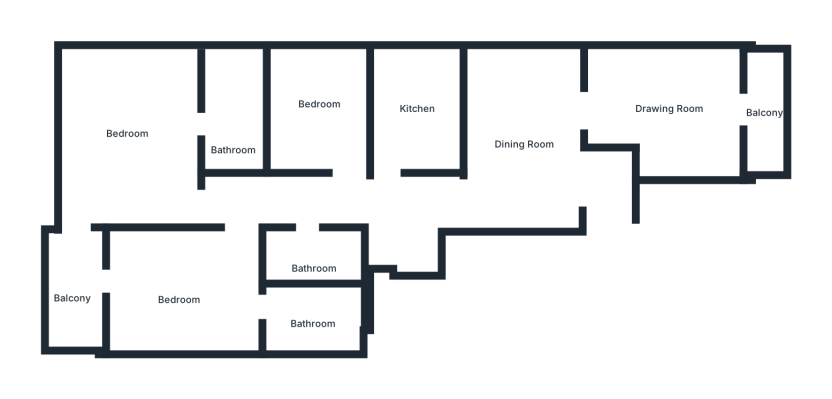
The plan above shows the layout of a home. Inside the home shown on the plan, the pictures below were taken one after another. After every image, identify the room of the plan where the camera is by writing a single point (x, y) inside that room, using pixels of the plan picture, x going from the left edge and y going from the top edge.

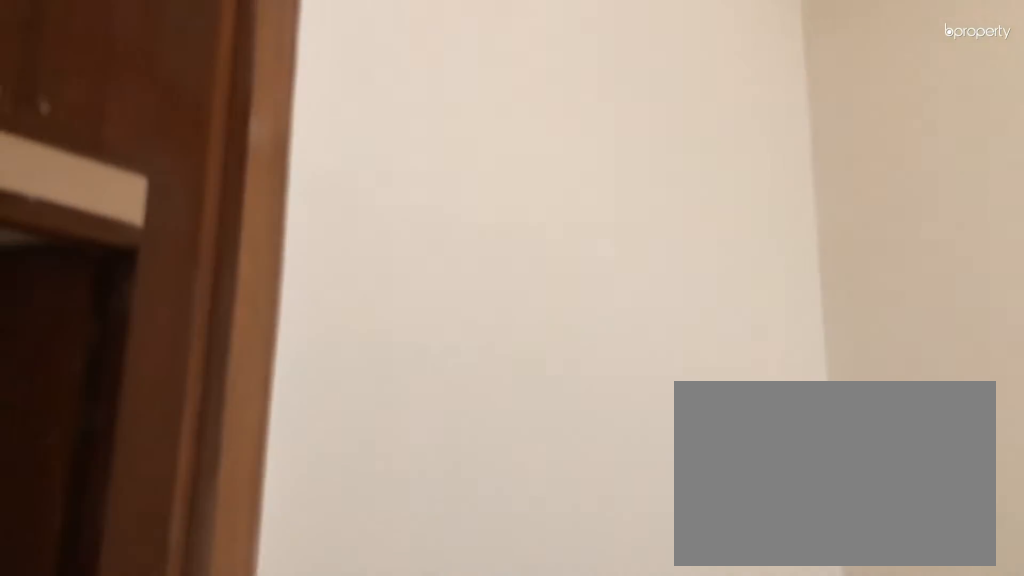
(322, 113)
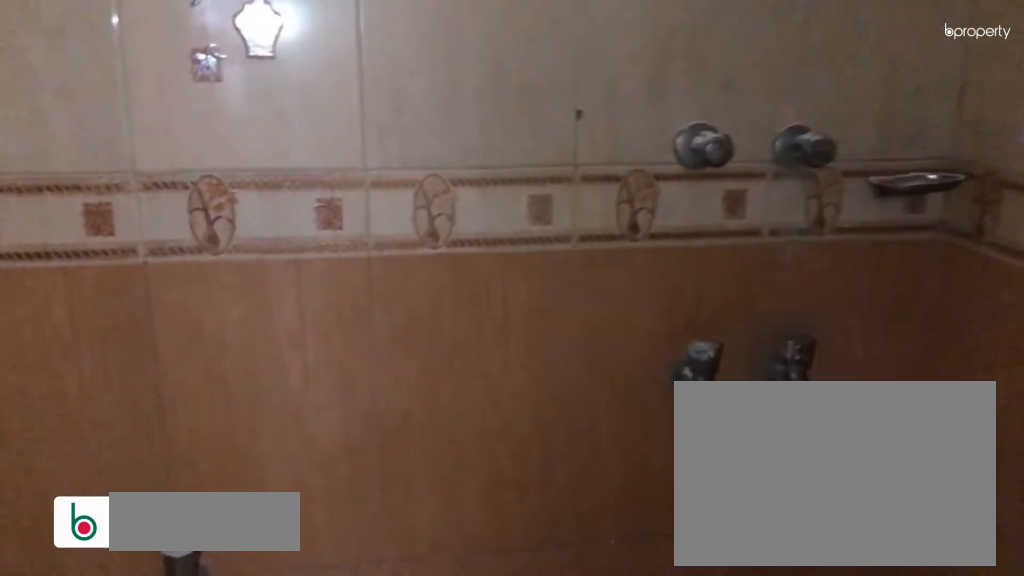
(317, 253)
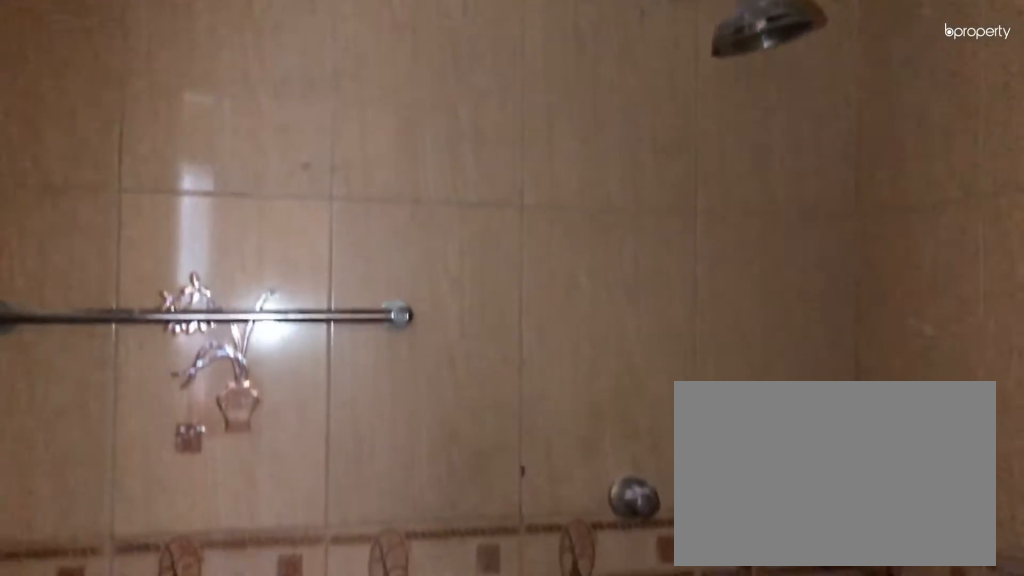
(317, 253)
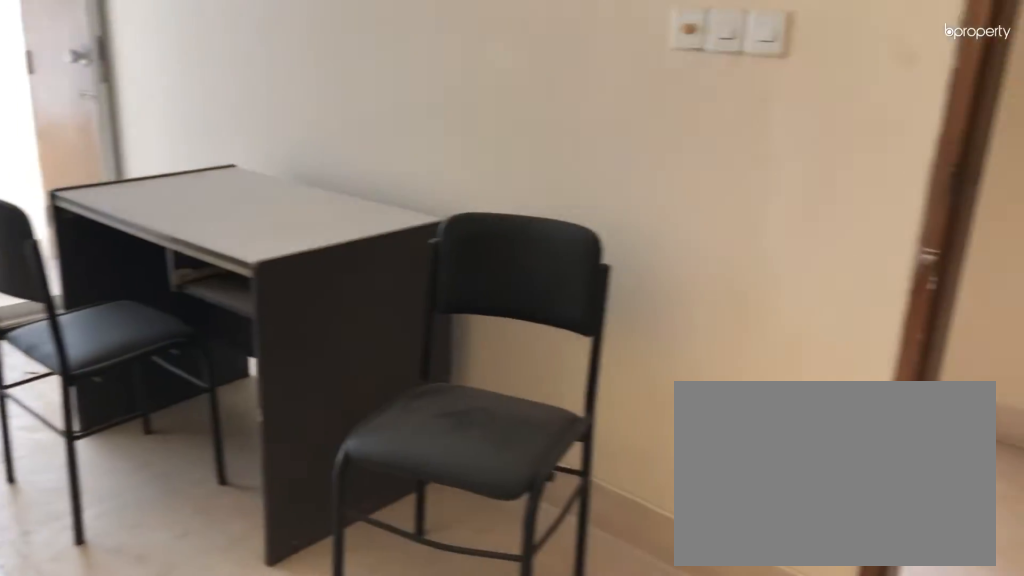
(190, 294)
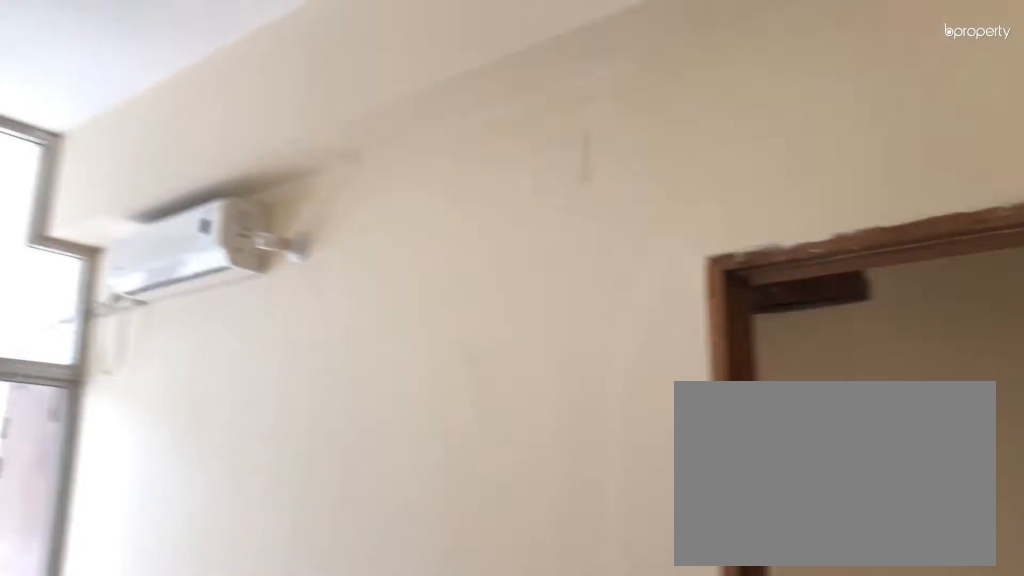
(190, 294)
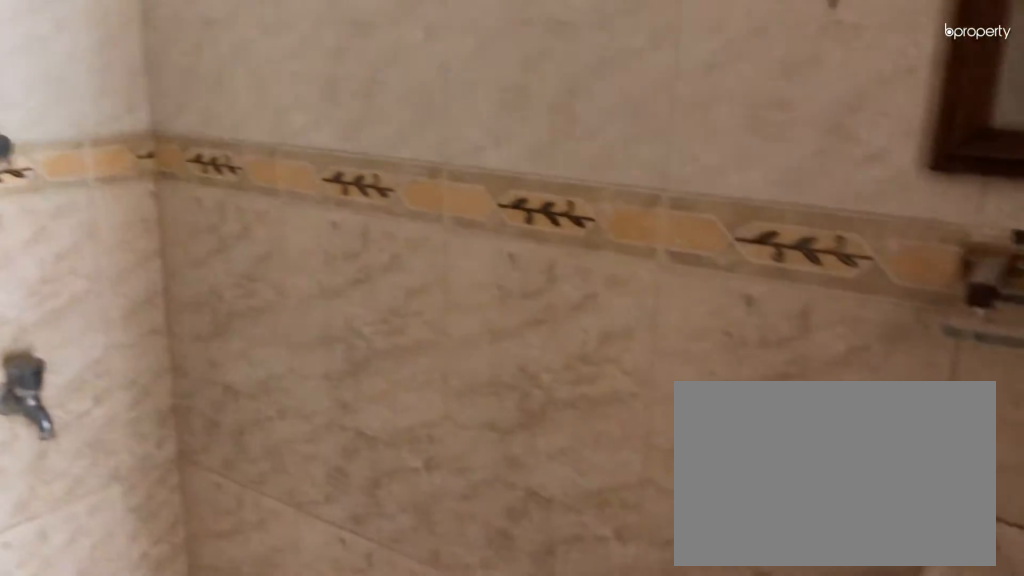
(315, 321)
